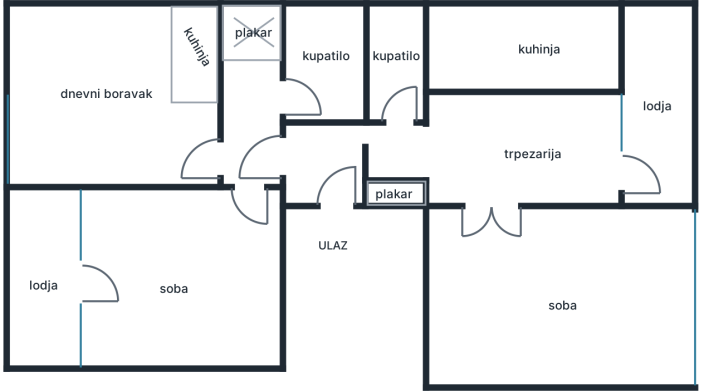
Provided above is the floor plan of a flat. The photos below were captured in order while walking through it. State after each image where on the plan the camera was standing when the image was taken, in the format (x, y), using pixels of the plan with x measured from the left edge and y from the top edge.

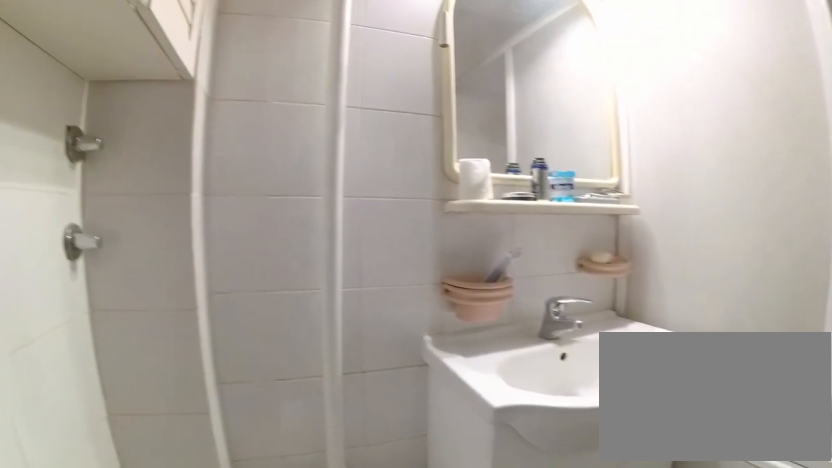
(325, 104)
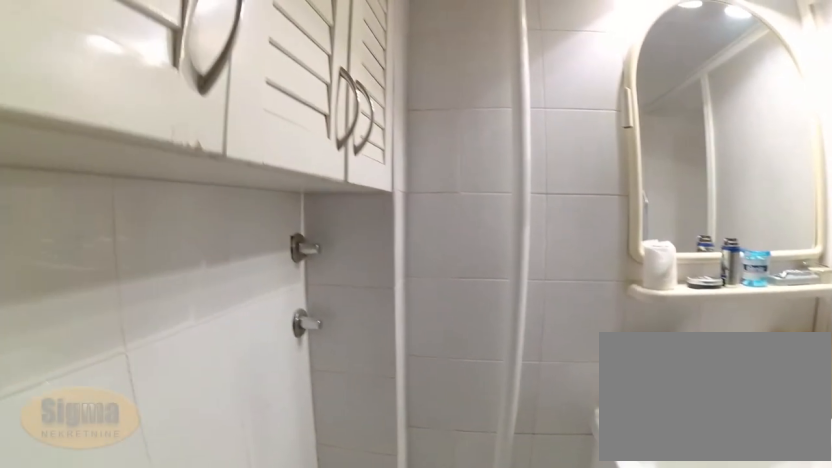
(329, 103)
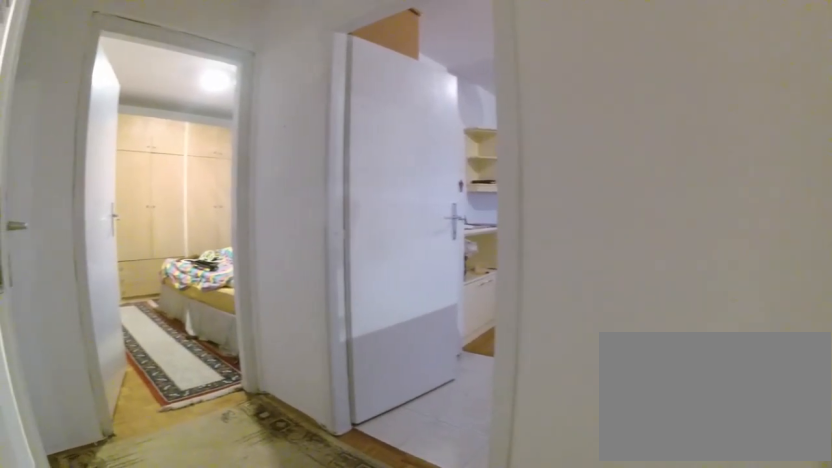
(271, 70)
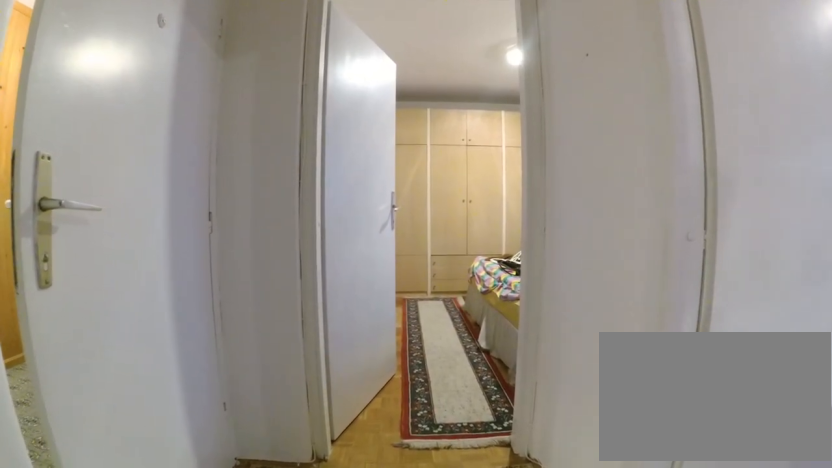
(256, 91)
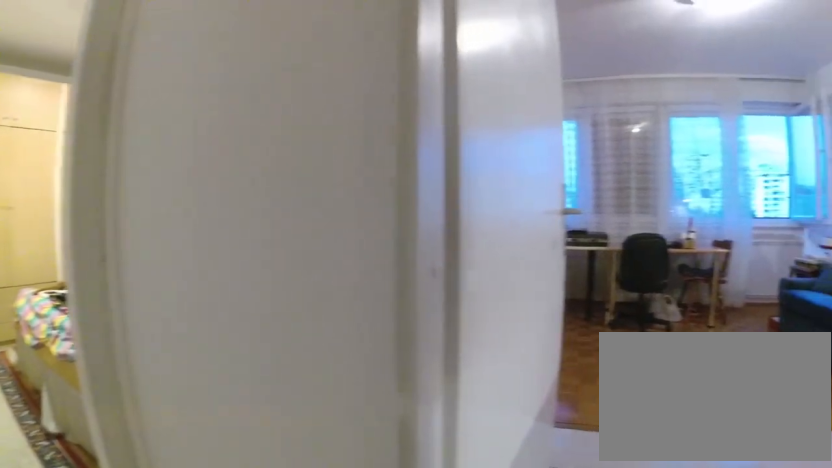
(261, 134)
